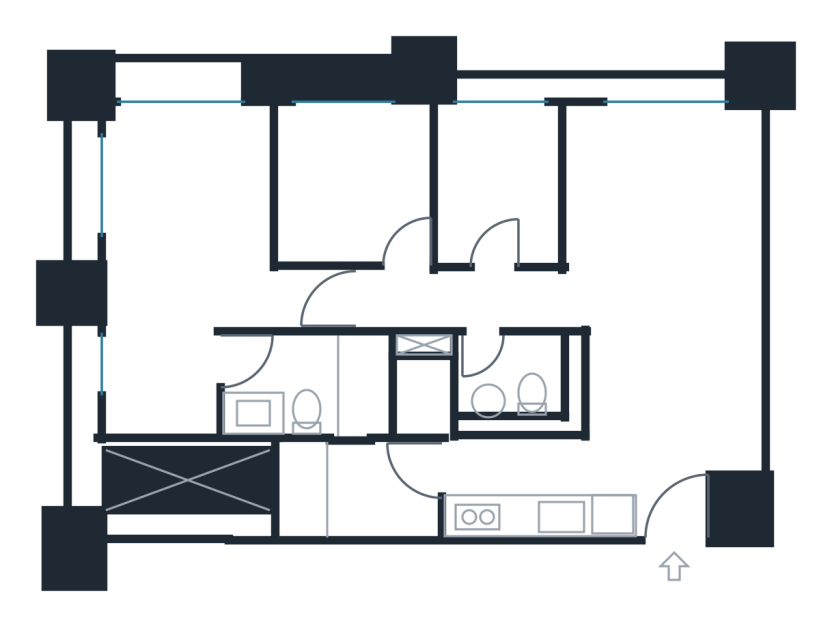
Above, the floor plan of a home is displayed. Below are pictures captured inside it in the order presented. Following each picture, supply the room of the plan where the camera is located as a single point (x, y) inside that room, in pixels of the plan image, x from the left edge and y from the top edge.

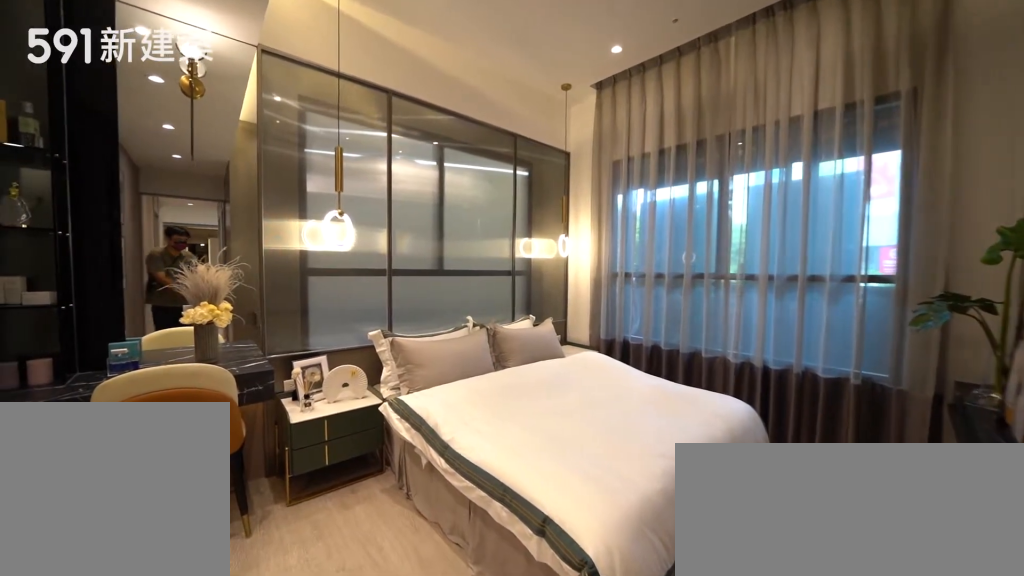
(180, 252)
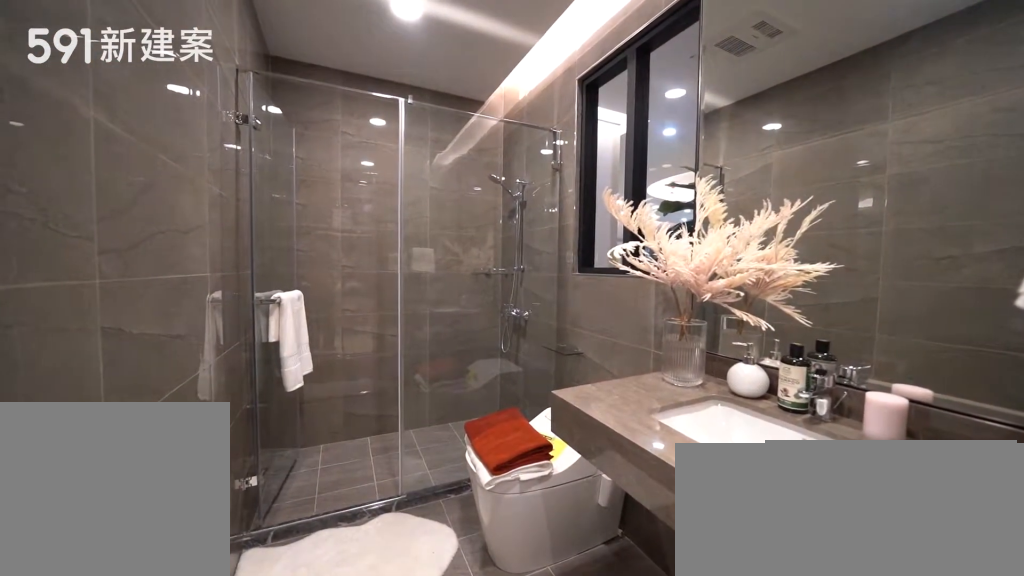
(316, 387)
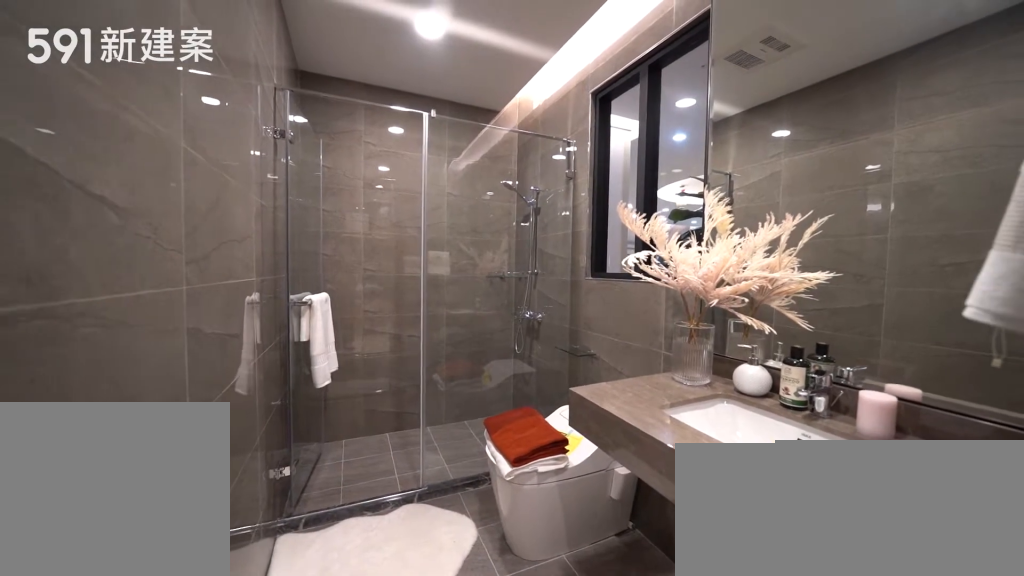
(316, 387)
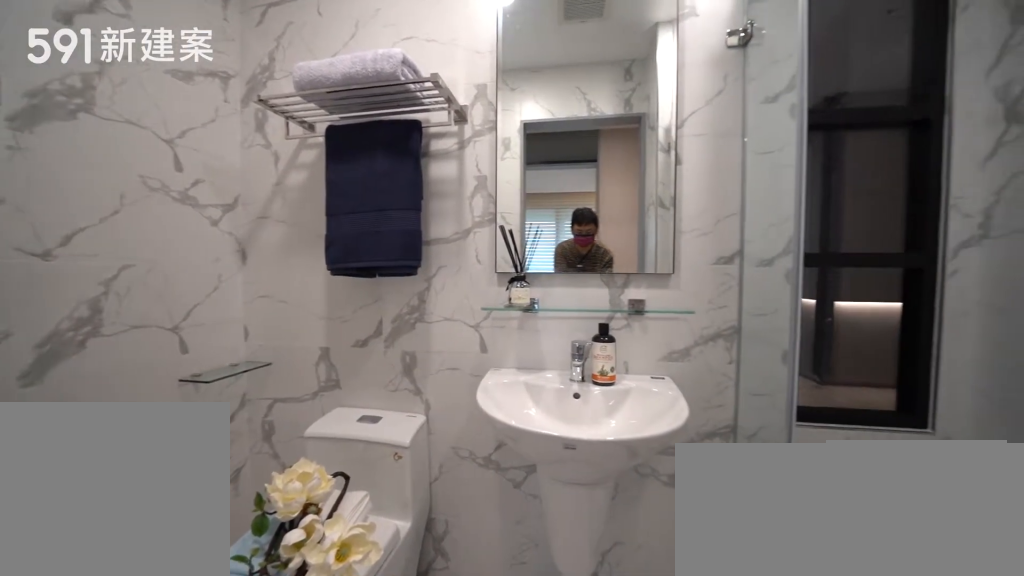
(469, 379)
